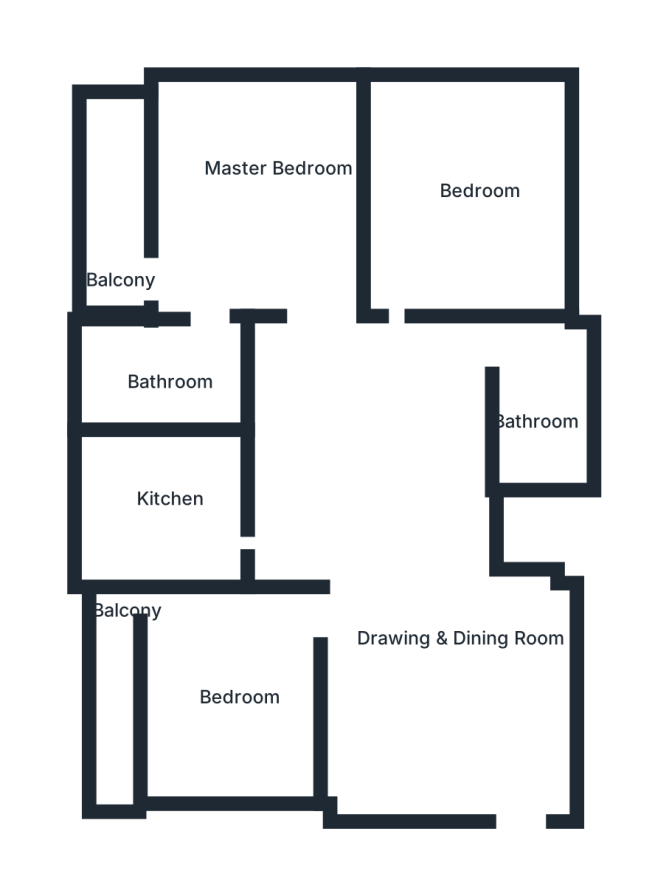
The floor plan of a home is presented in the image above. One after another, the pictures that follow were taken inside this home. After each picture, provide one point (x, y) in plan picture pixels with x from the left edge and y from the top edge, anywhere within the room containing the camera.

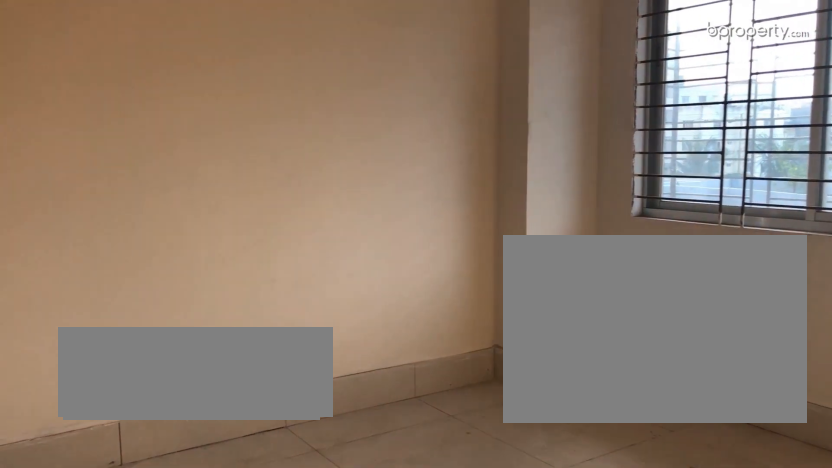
(246, 691)
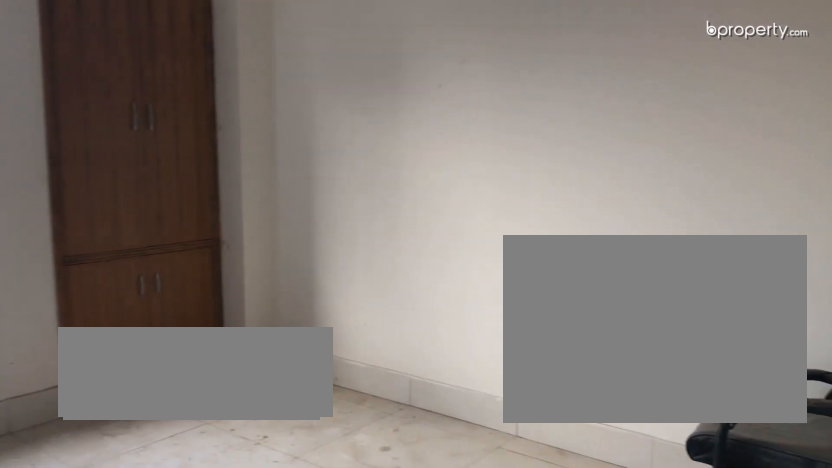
(465, 202)
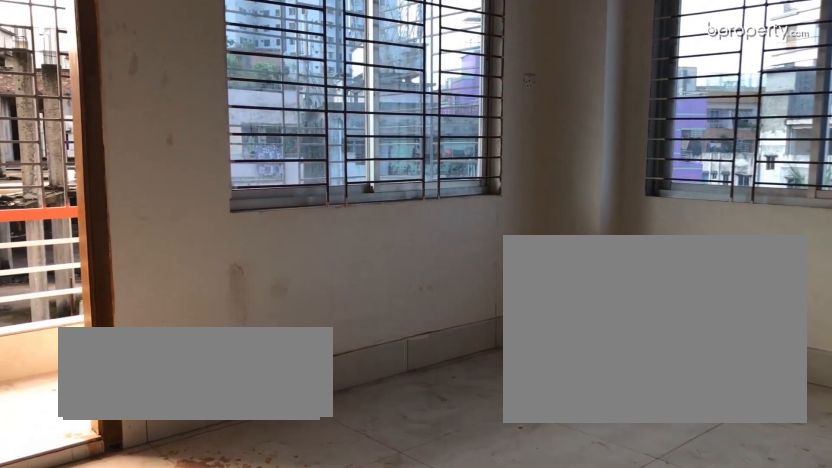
(253, 208)
